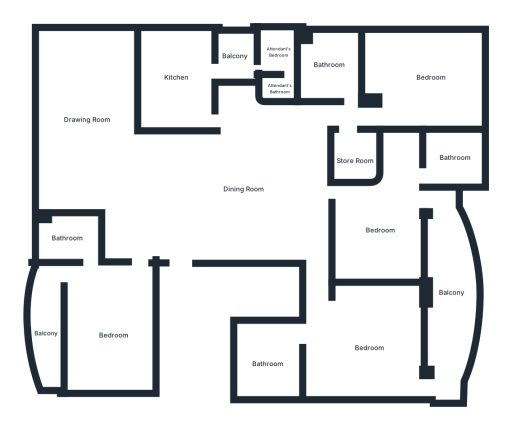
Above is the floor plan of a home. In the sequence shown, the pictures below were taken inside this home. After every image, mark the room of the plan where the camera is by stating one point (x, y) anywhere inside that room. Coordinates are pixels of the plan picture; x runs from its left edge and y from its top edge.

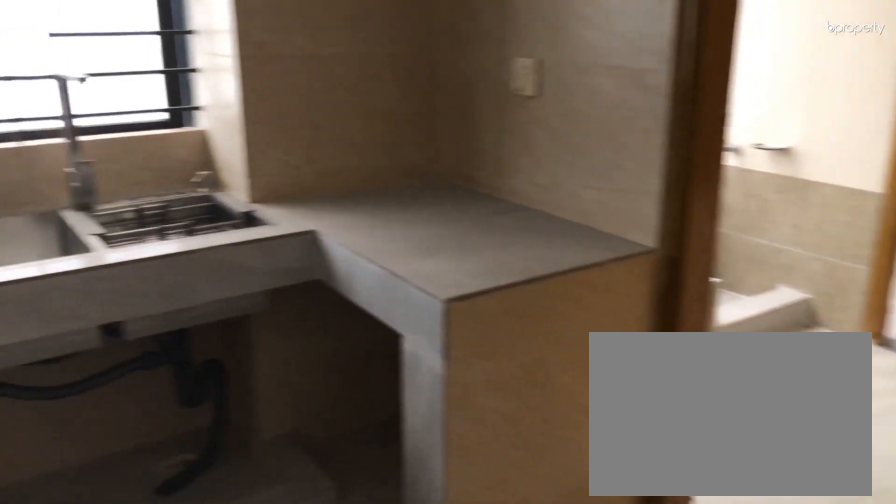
(176, 75)
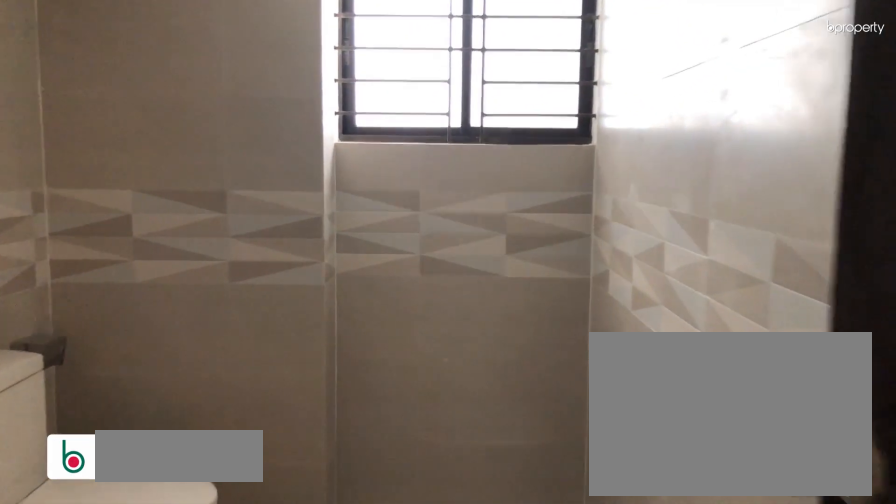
(331, 69)
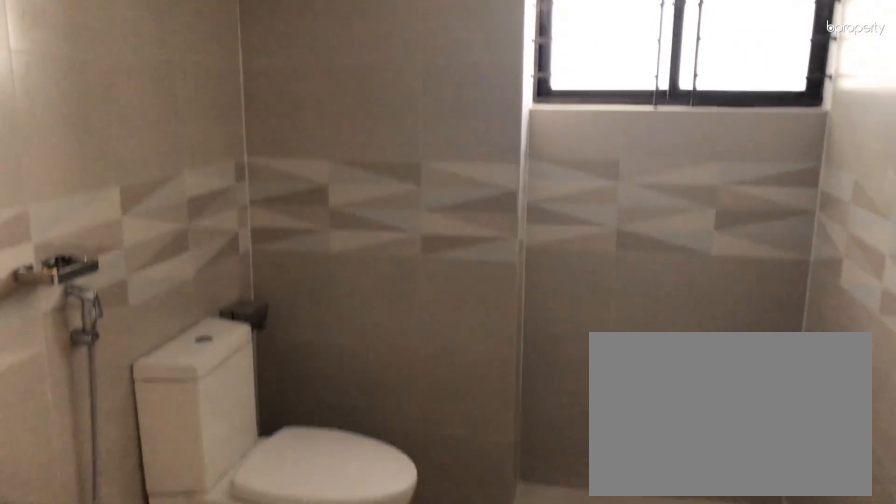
(331, 69)
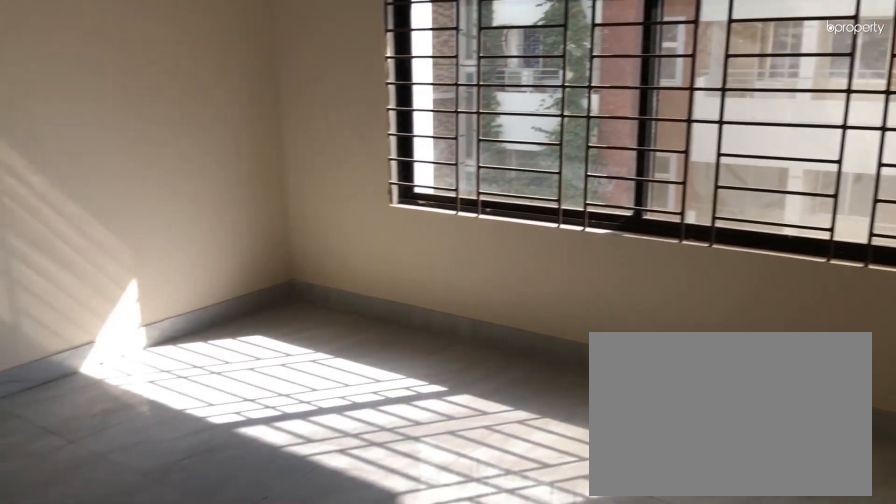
(423, 81)
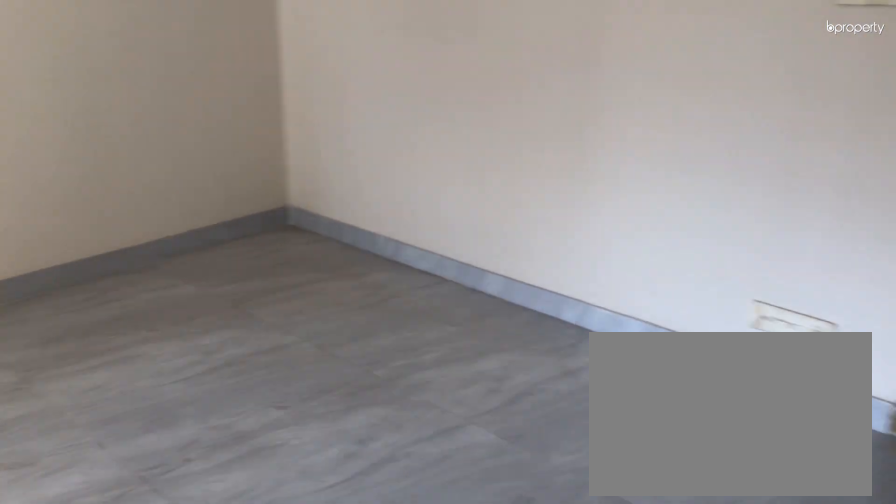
(377, 231)
